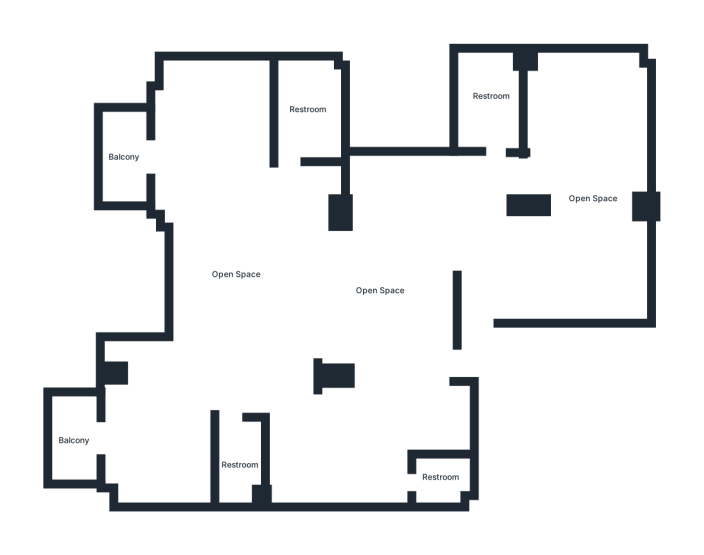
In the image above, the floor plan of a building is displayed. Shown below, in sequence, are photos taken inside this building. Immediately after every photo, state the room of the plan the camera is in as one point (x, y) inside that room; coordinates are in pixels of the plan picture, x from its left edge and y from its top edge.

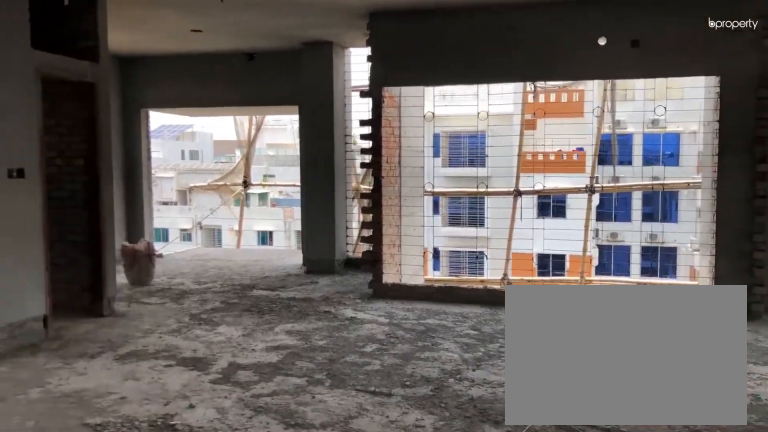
(359, 289)
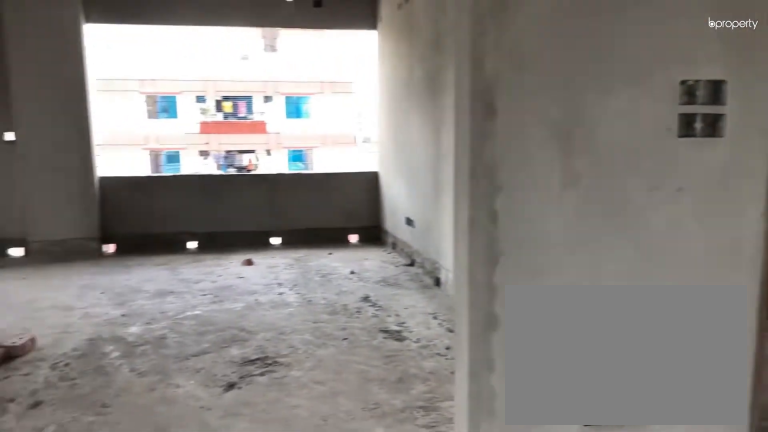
(332, 296)
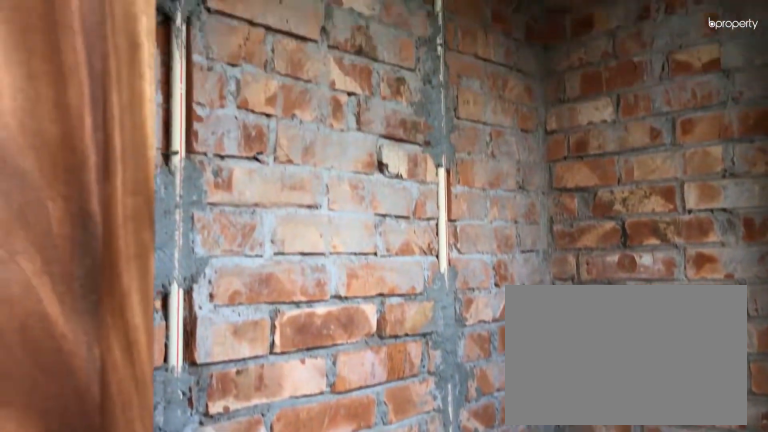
(440, 479)
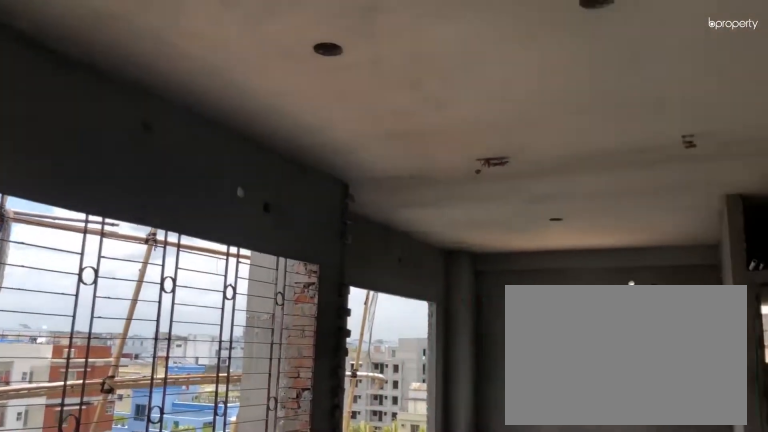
(239, 285)
